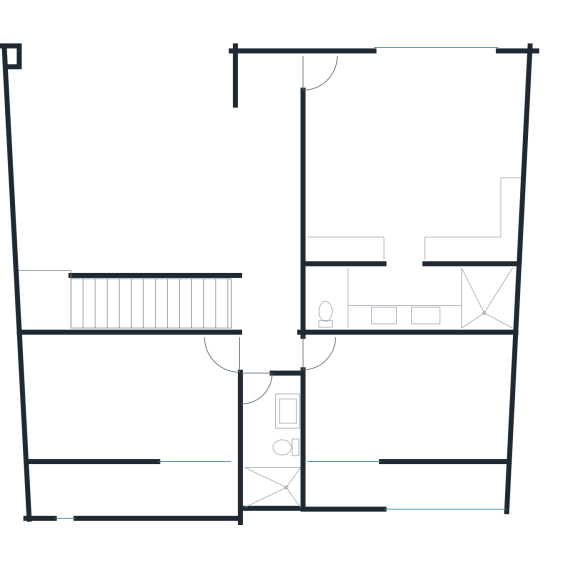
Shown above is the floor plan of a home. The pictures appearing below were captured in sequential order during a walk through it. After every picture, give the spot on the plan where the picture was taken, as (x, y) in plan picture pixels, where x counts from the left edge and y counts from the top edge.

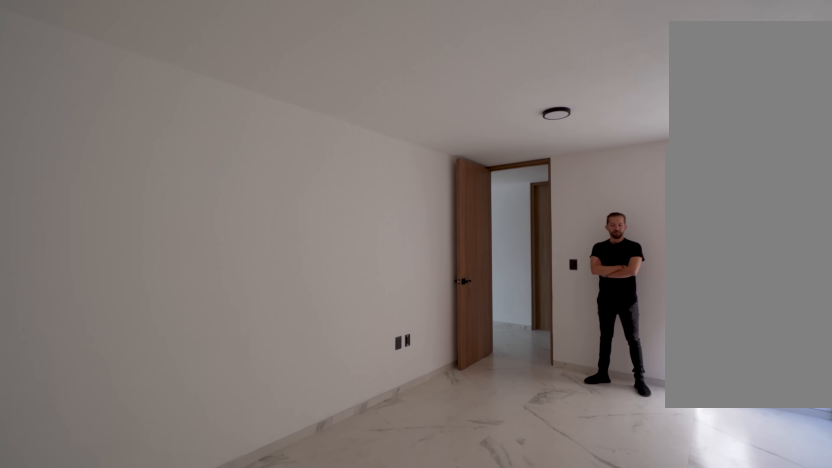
(74, 431)
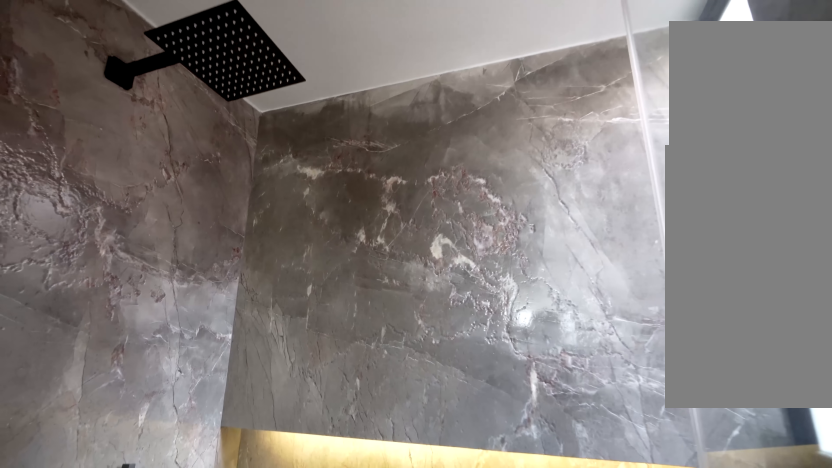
(265, 483)
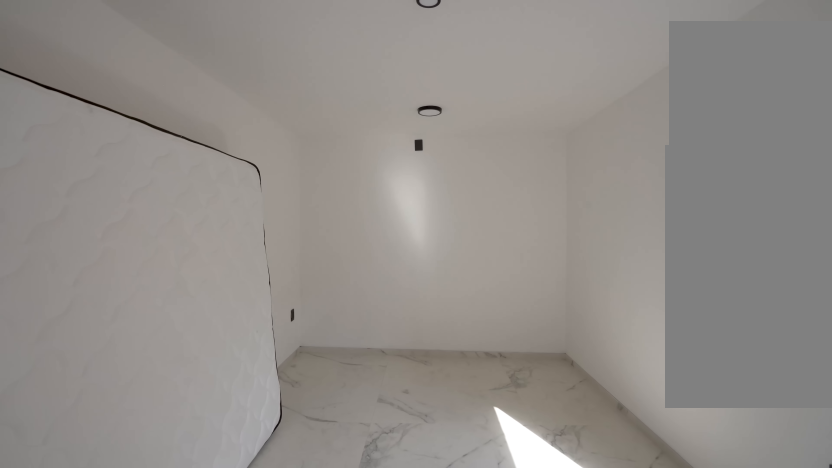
(332, 348)
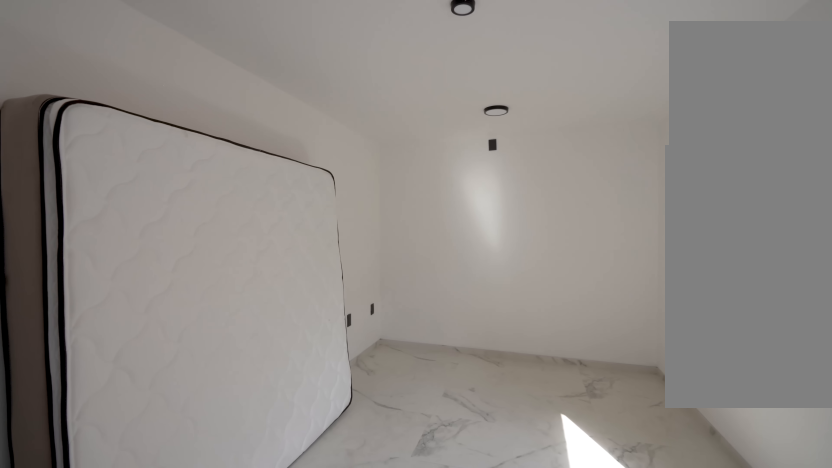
(337, 350)
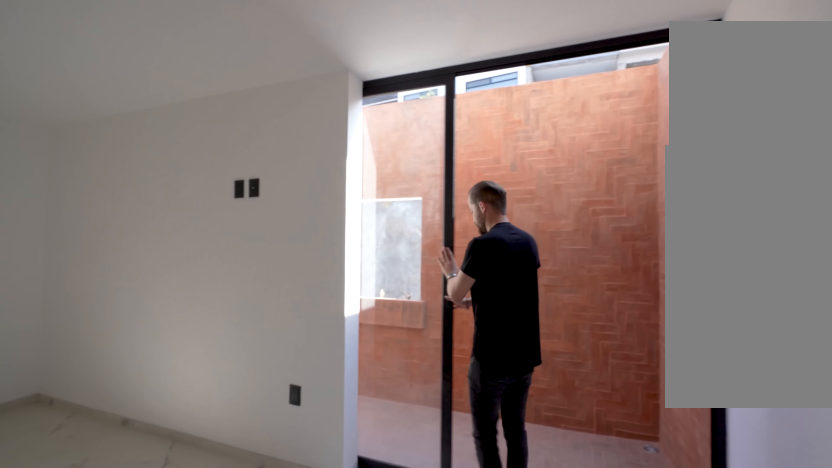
(320, 435)
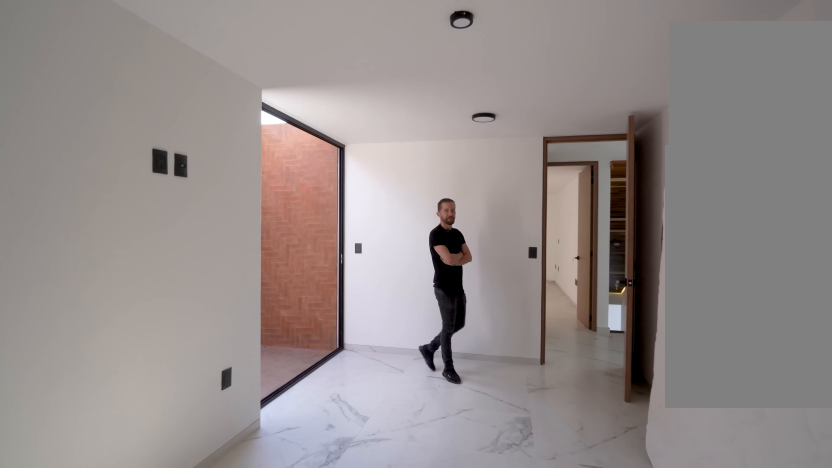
(471, 351)
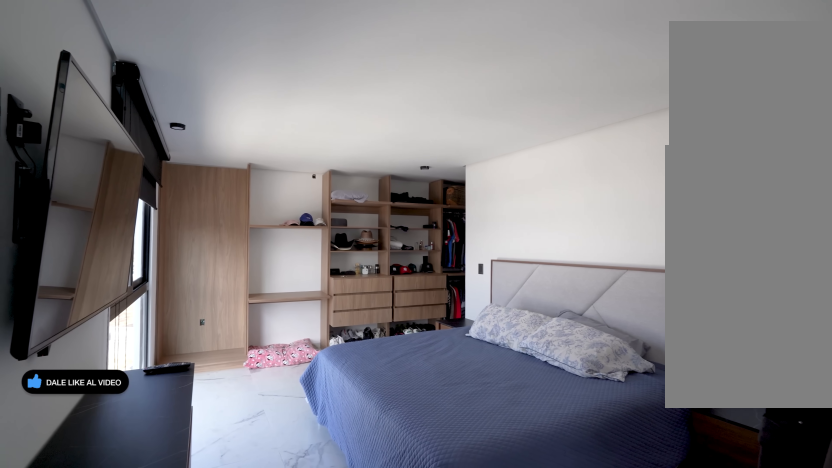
(302, 71)
